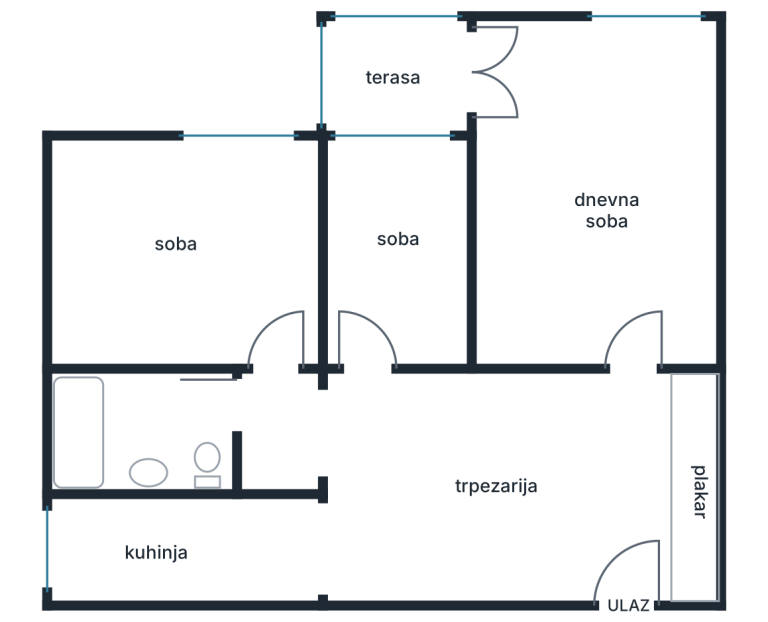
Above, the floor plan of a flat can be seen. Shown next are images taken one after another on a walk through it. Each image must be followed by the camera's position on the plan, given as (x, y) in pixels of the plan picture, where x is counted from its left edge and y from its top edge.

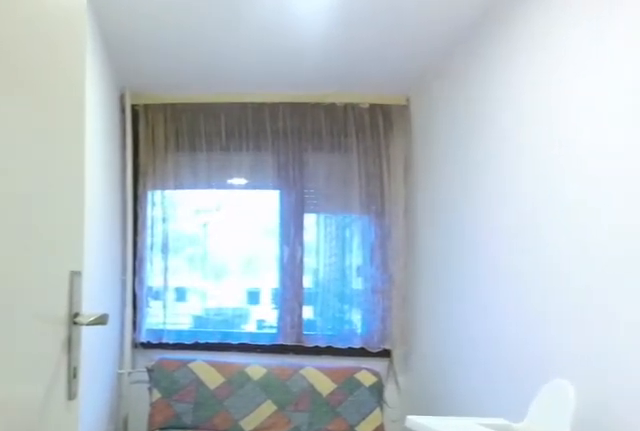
(373, 406)
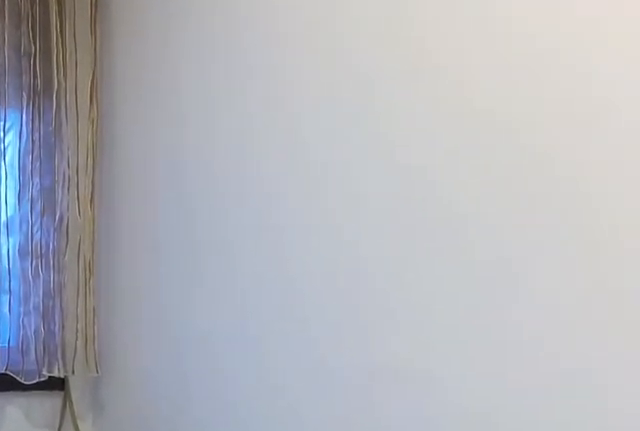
(382, 261)
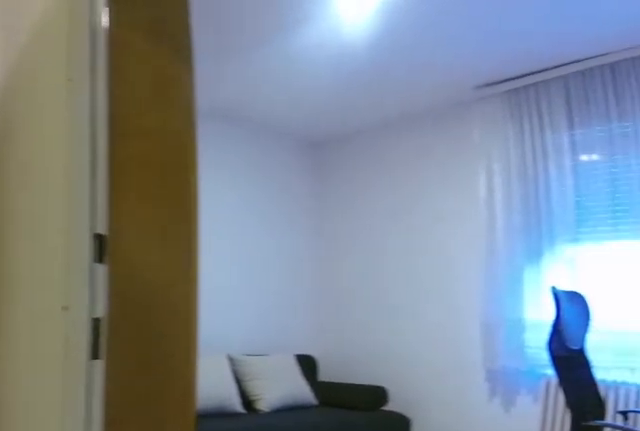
(314, 414)
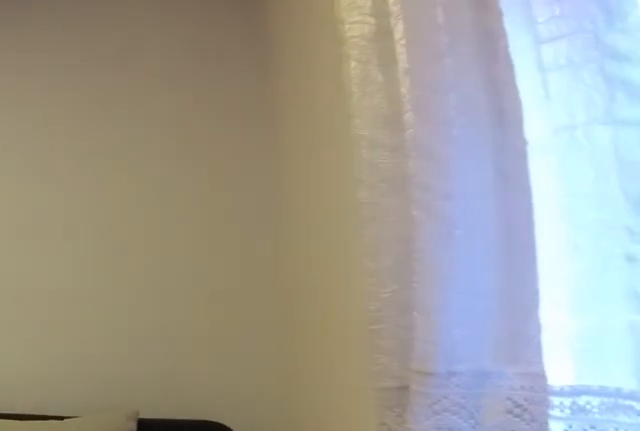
(270, 161)
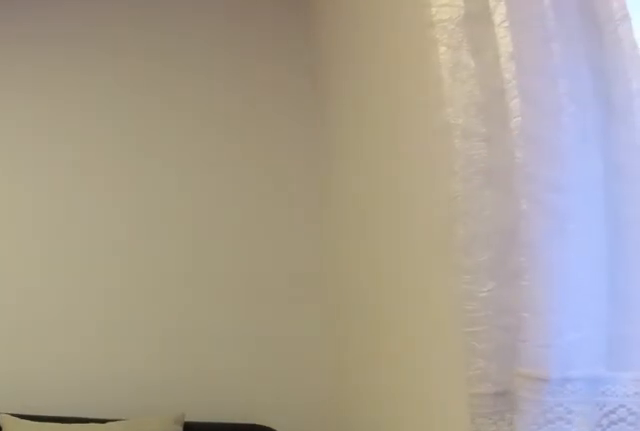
(258, 160)
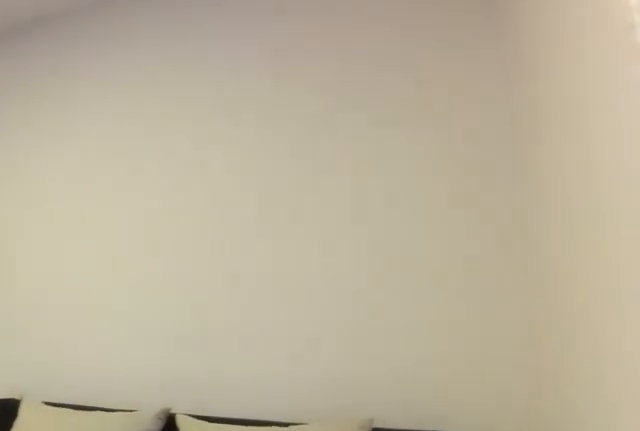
(241, 159)
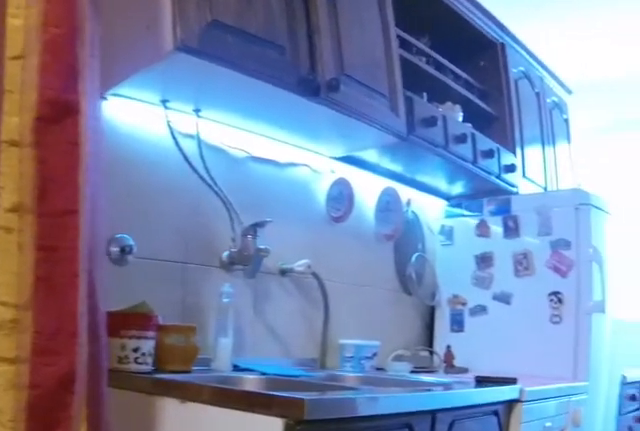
(361, 489)
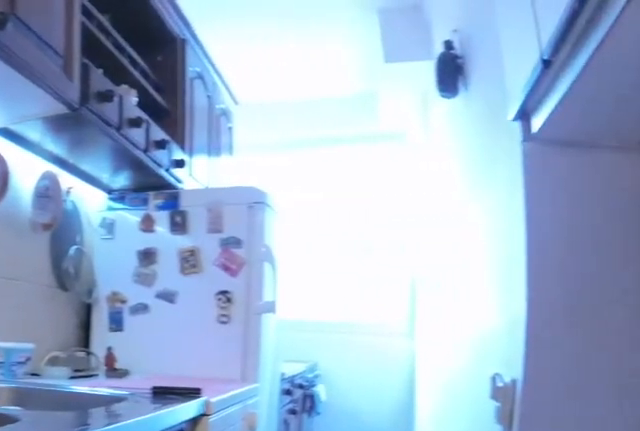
(360, 530)
